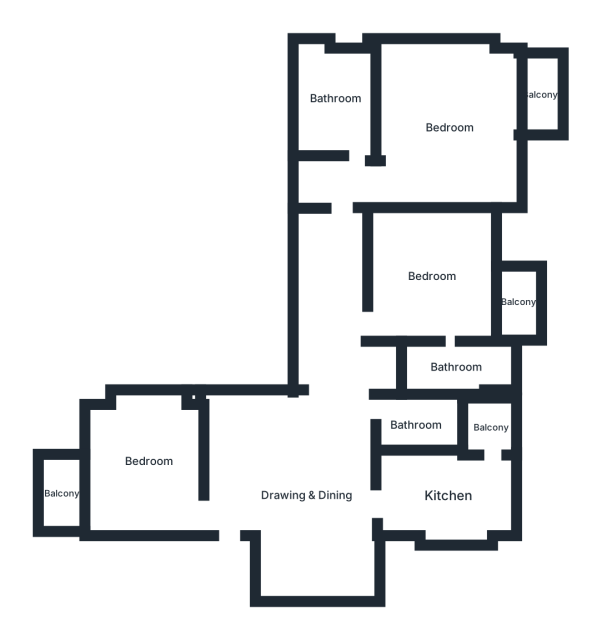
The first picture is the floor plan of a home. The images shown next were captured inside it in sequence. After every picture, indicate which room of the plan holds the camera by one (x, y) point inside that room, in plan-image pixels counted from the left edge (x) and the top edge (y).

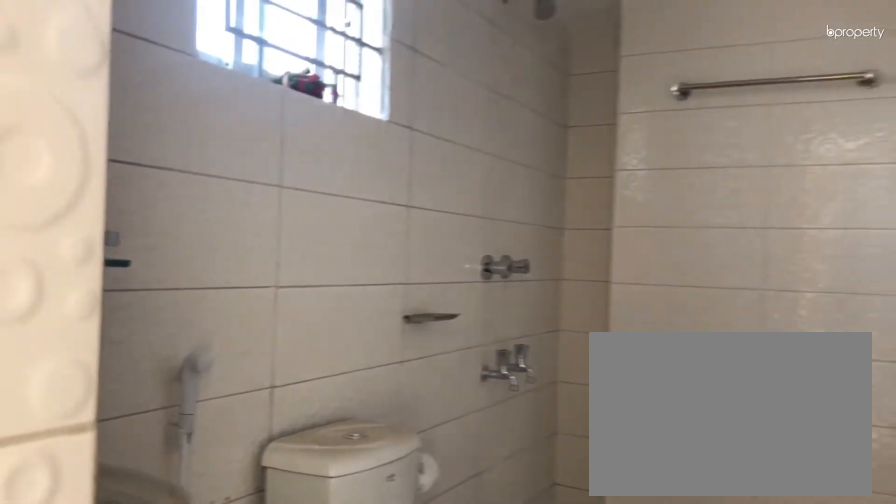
(337, 101)
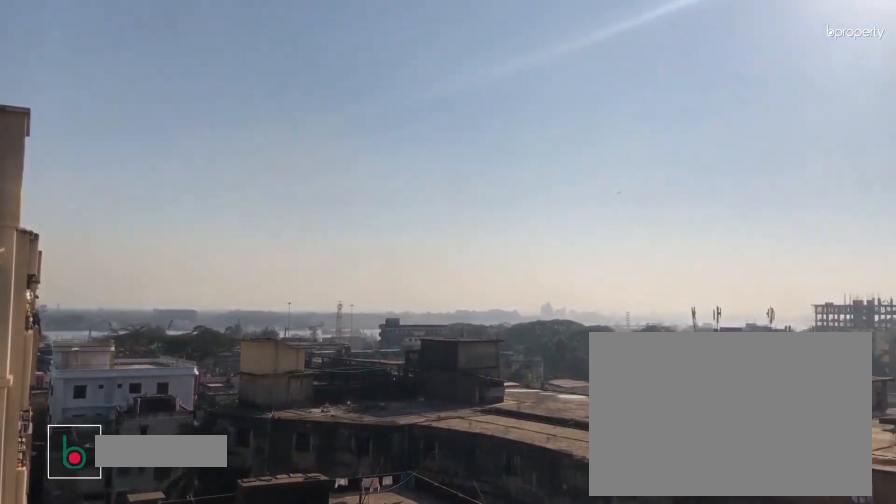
(539, 91)
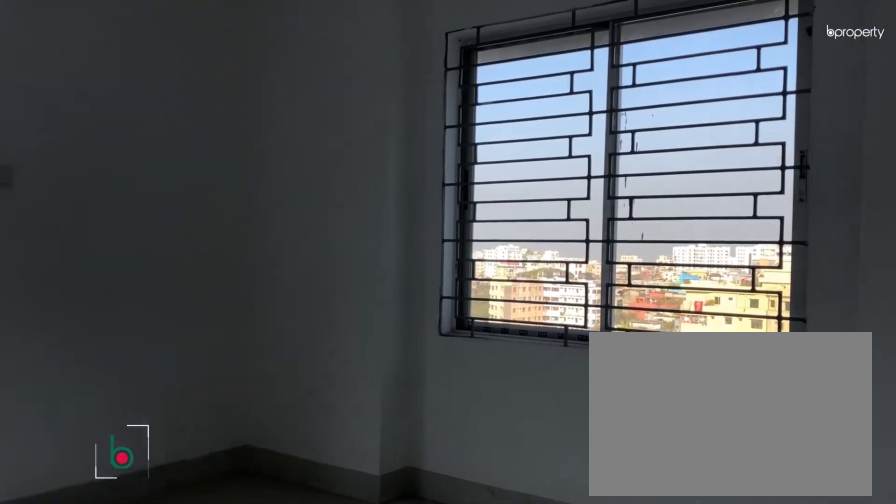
(149, 460)
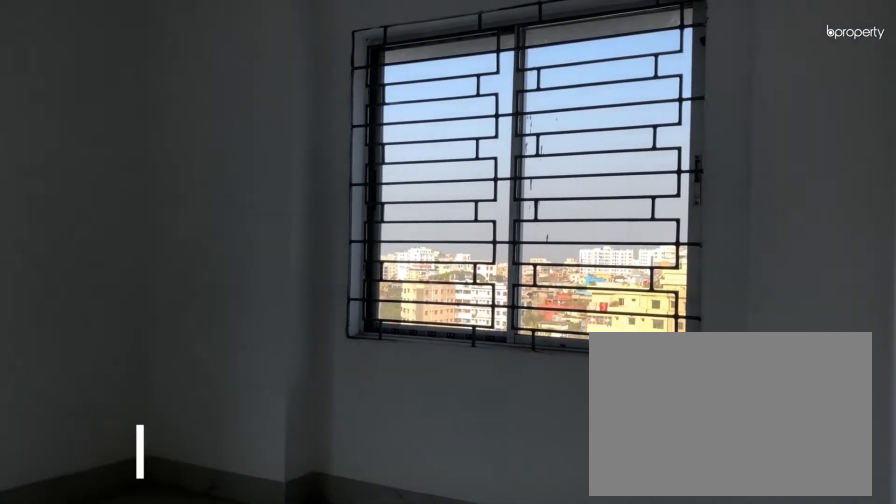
(149, 460)
